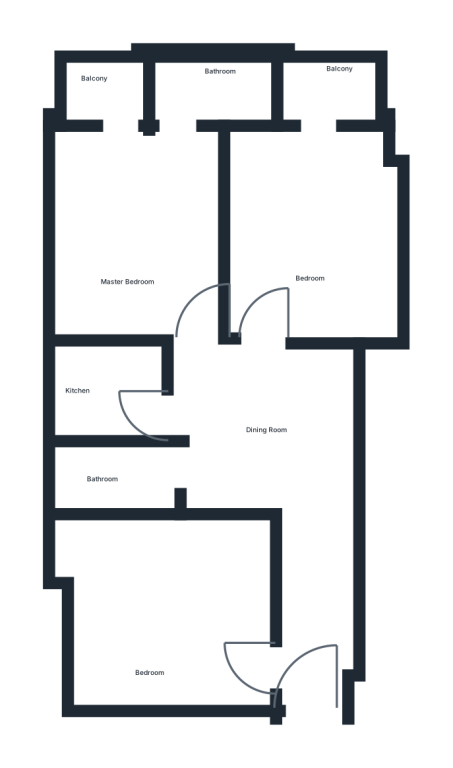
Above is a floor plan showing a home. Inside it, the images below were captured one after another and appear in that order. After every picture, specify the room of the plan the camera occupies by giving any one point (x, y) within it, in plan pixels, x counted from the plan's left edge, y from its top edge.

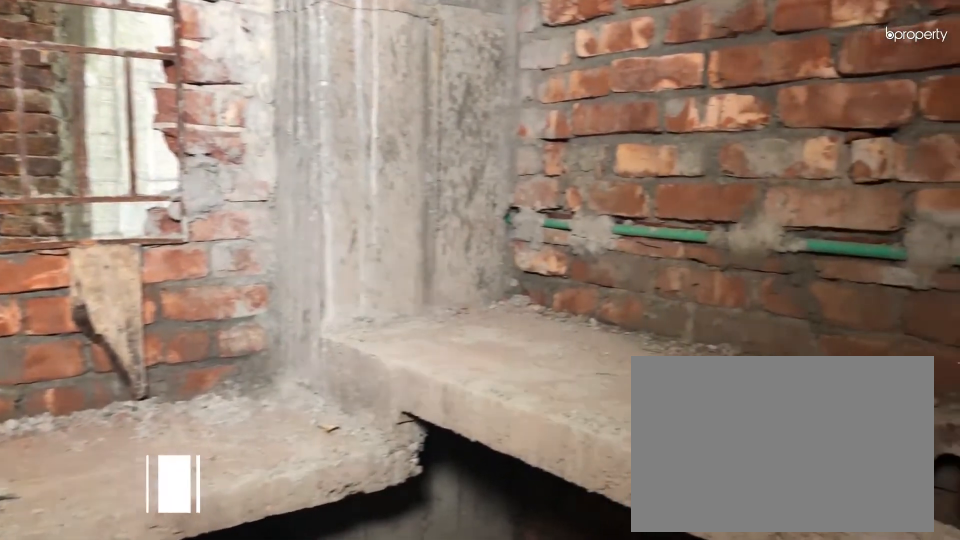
(95, 389)
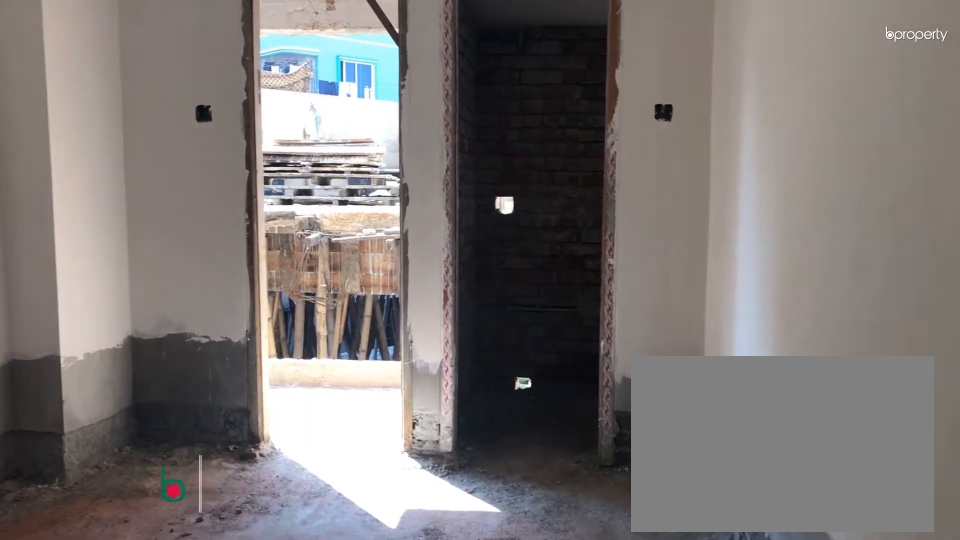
(134, 228)
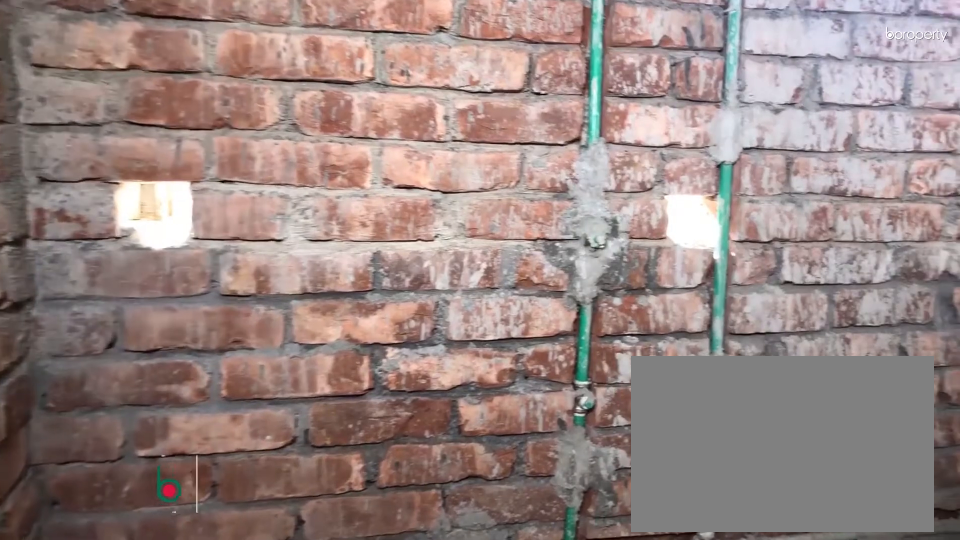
(211, 80)
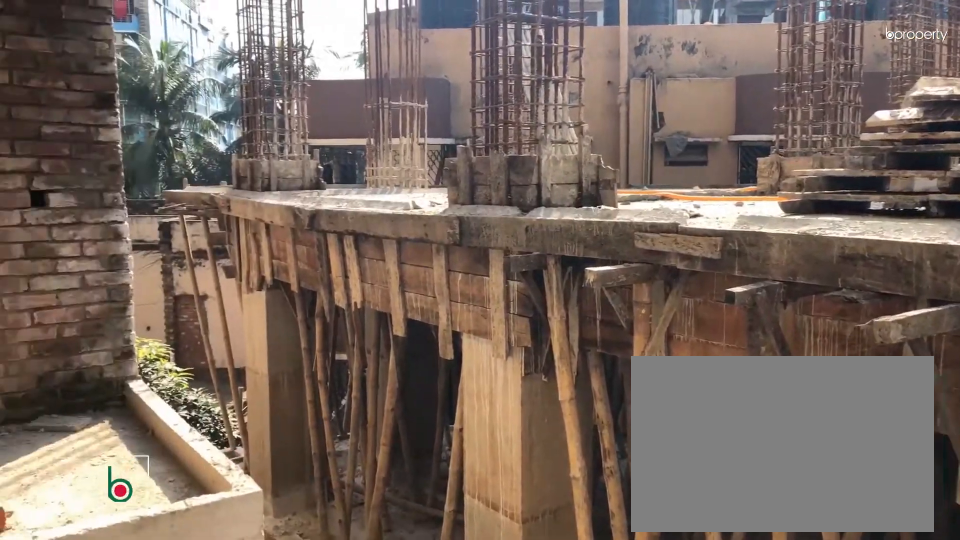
(104, 71)
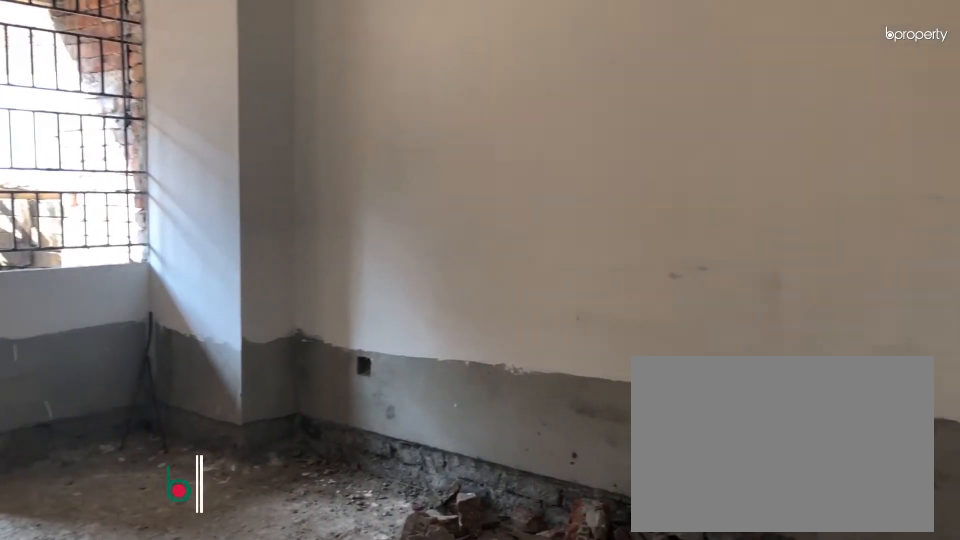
(299, 223)
